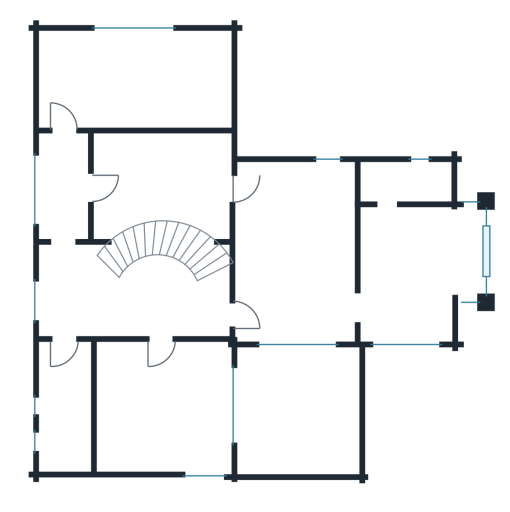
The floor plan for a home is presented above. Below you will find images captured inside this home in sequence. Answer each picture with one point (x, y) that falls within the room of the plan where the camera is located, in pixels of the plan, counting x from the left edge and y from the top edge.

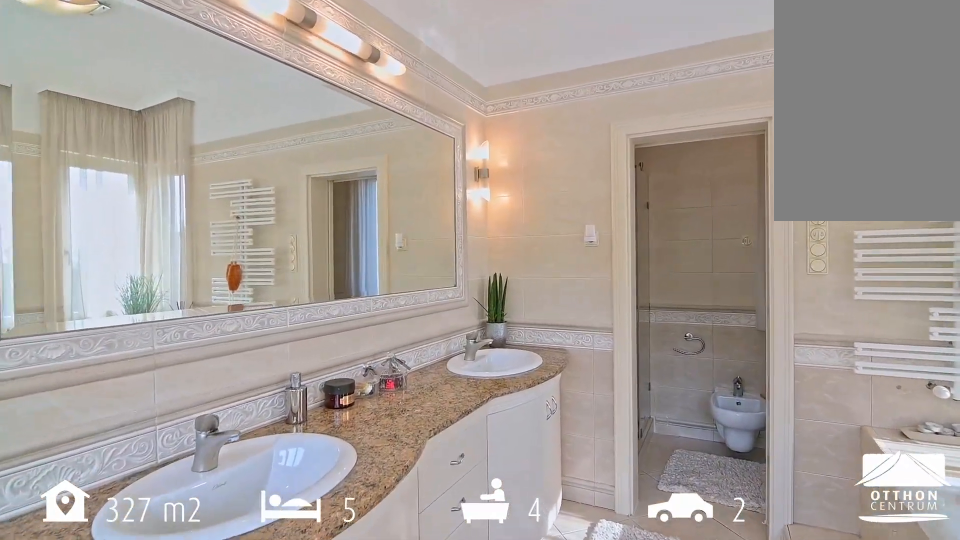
(414, 271)
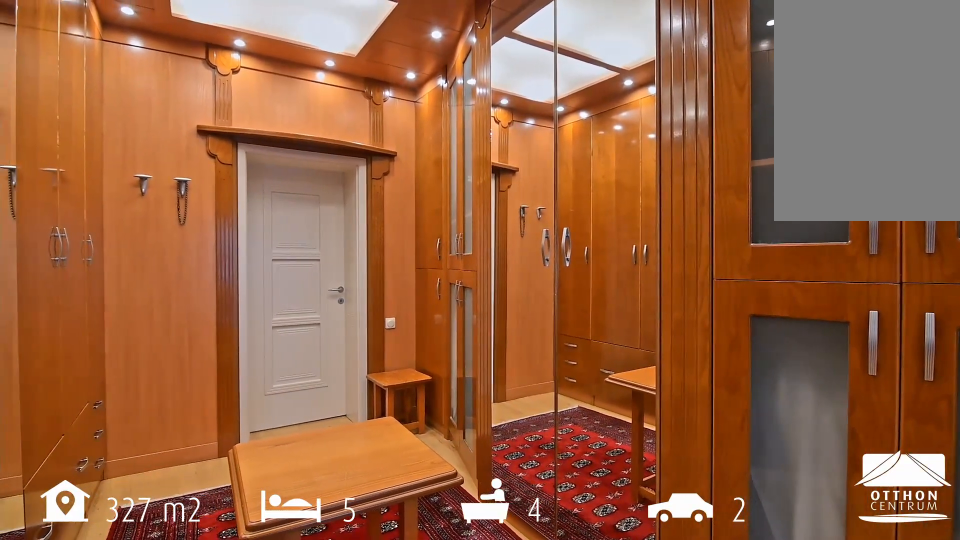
(161, 182)
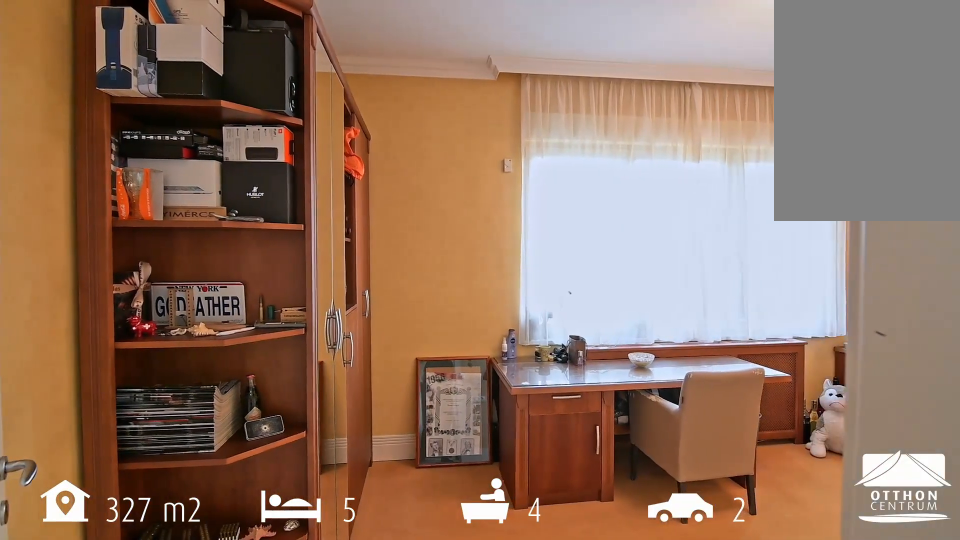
(135, 80)
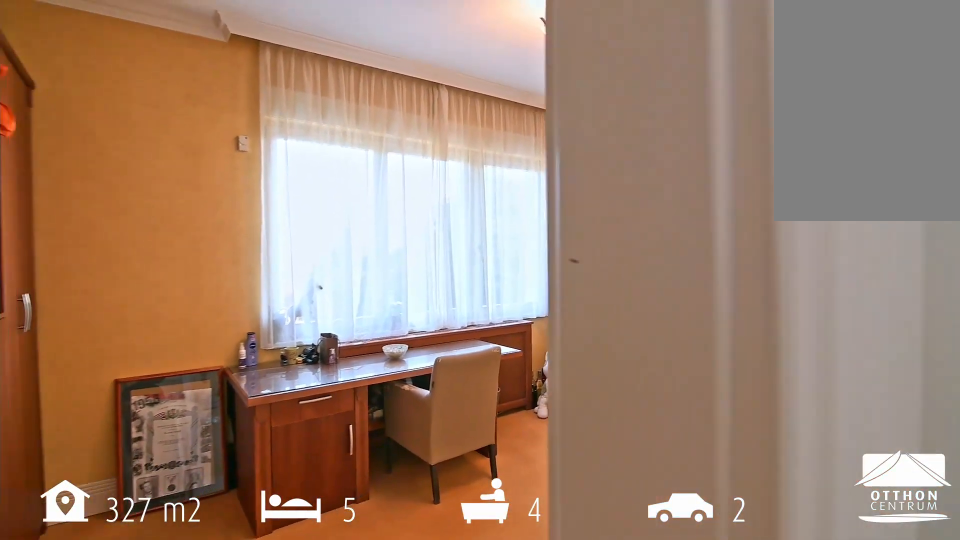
(135, 80)
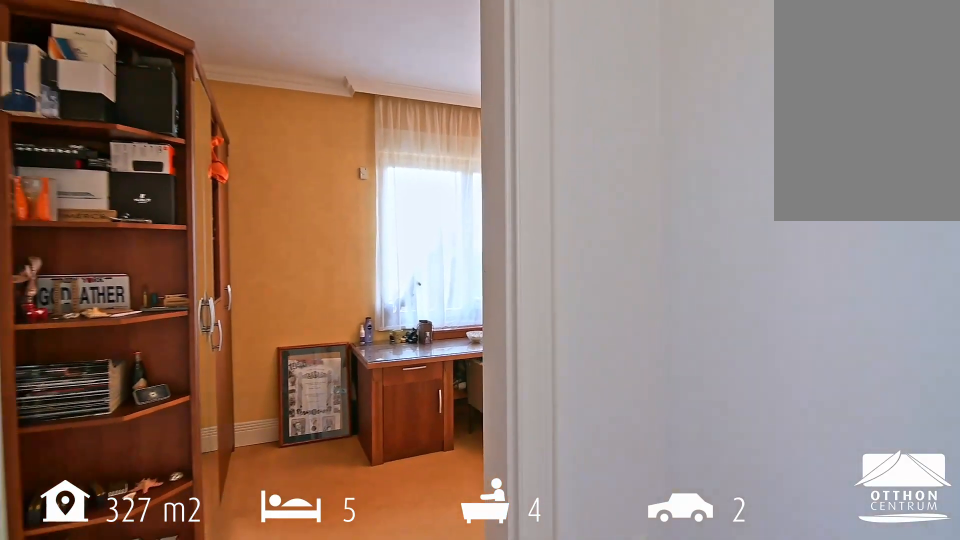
(63, 186)
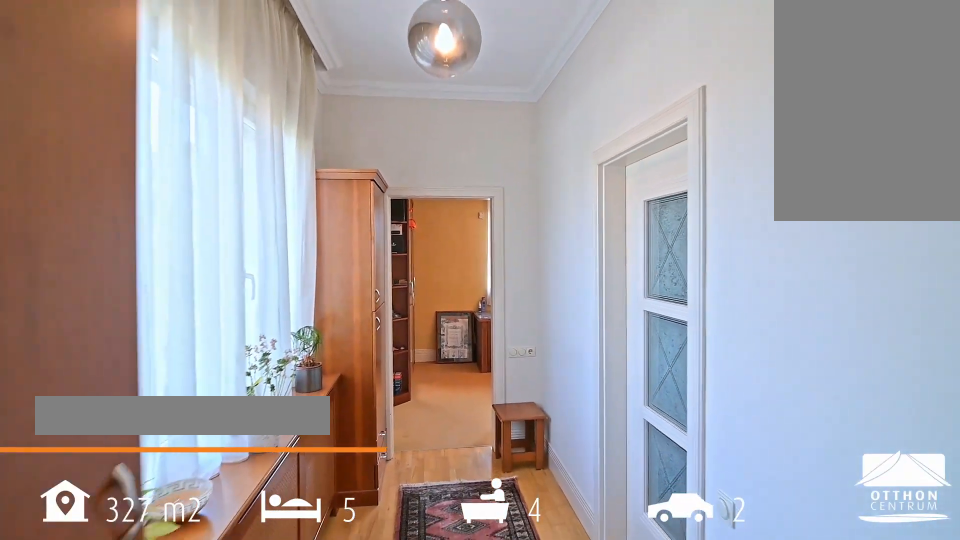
(63, 186)
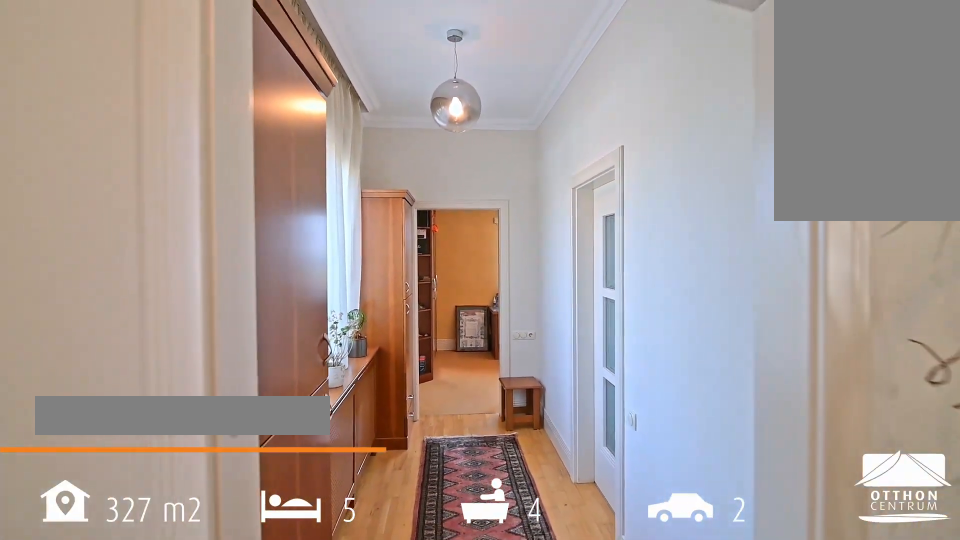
(72, 292)
